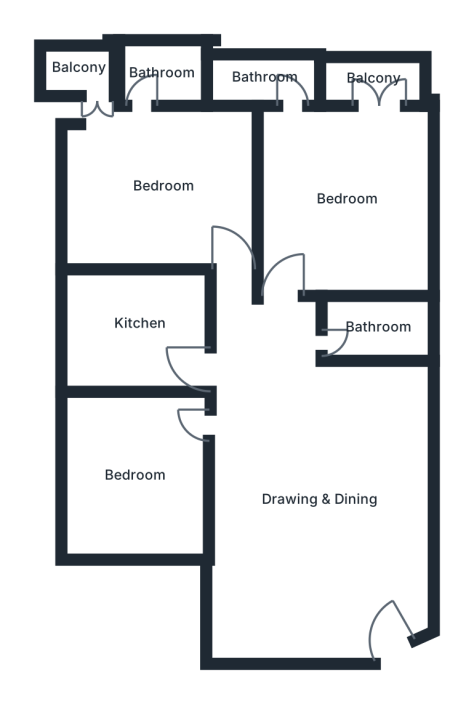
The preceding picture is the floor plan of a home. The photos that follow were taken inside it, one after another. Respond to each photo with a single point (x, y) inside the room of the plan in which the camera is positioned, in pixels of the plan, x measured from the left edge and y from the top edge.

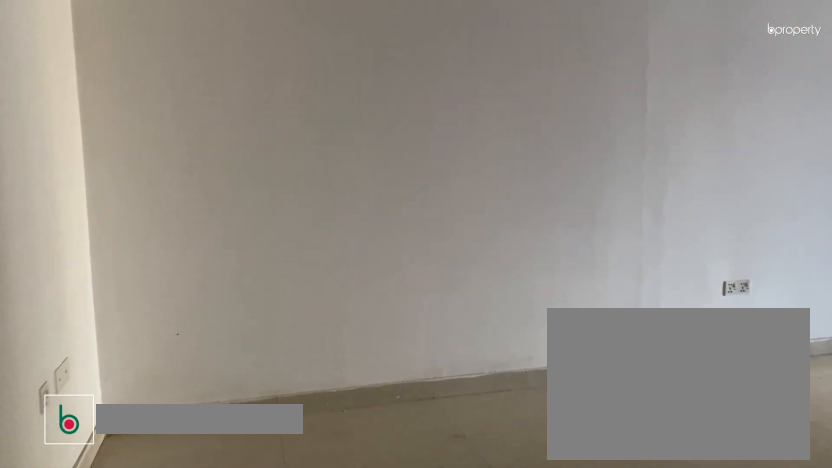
(327, 507)
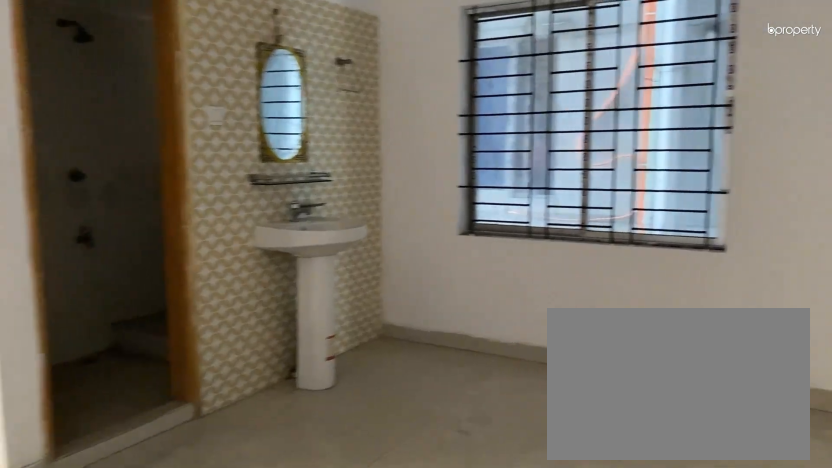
(327, 507)
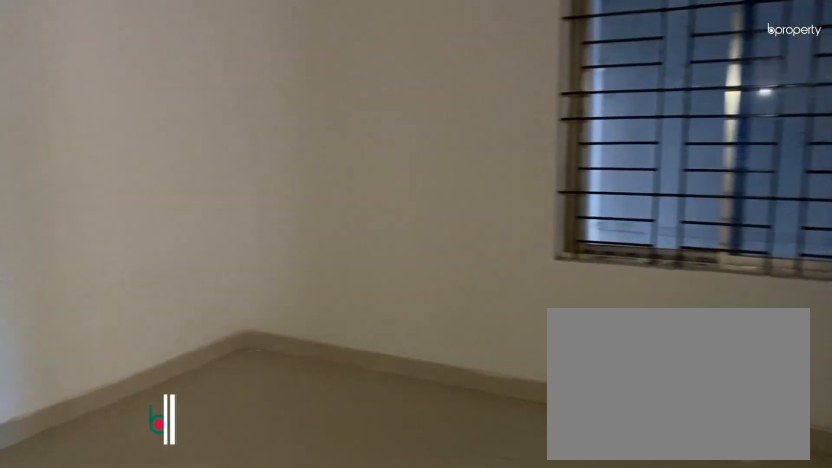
(137, 480)
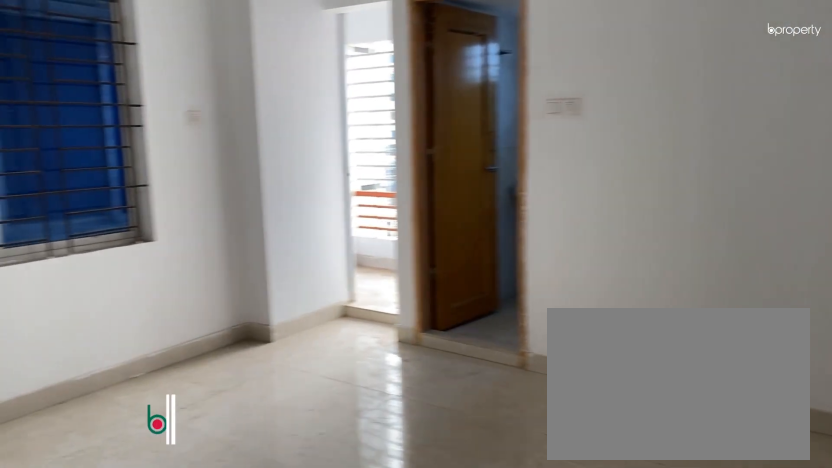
(233, 239)
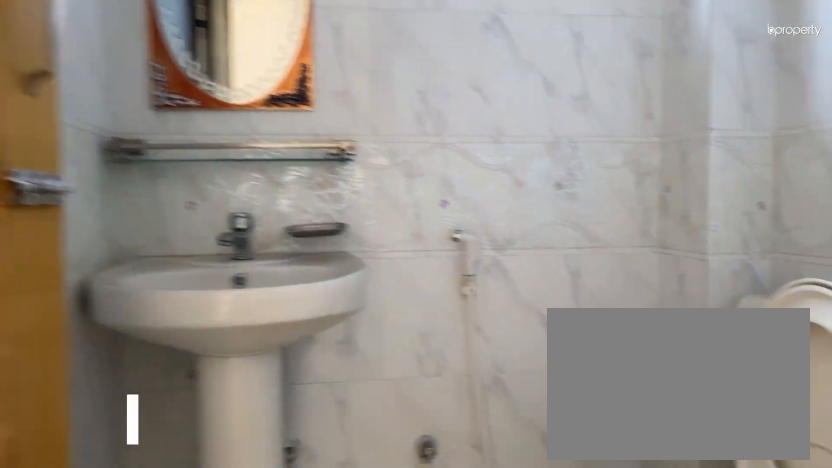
(165, 77)
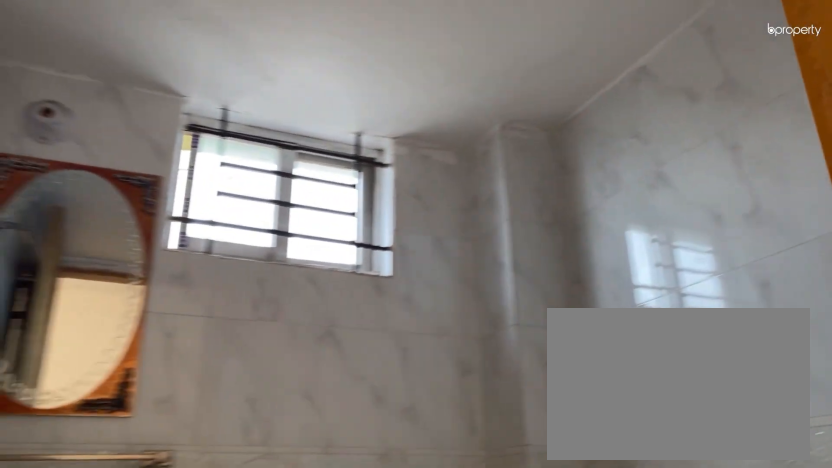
(165, 77)
